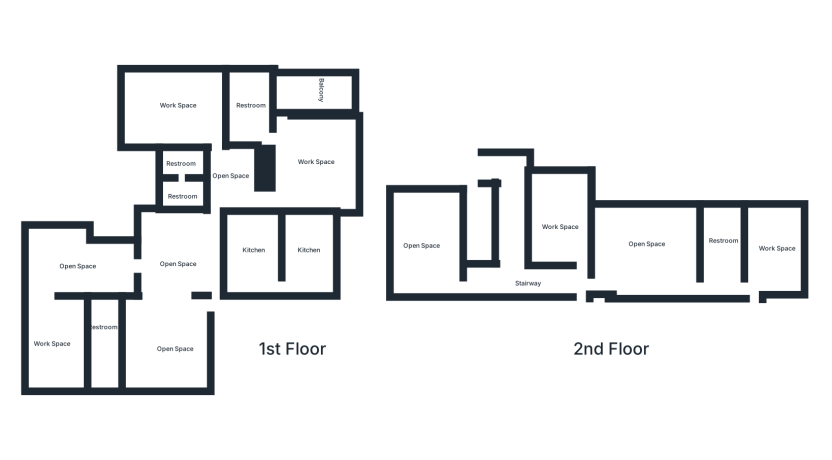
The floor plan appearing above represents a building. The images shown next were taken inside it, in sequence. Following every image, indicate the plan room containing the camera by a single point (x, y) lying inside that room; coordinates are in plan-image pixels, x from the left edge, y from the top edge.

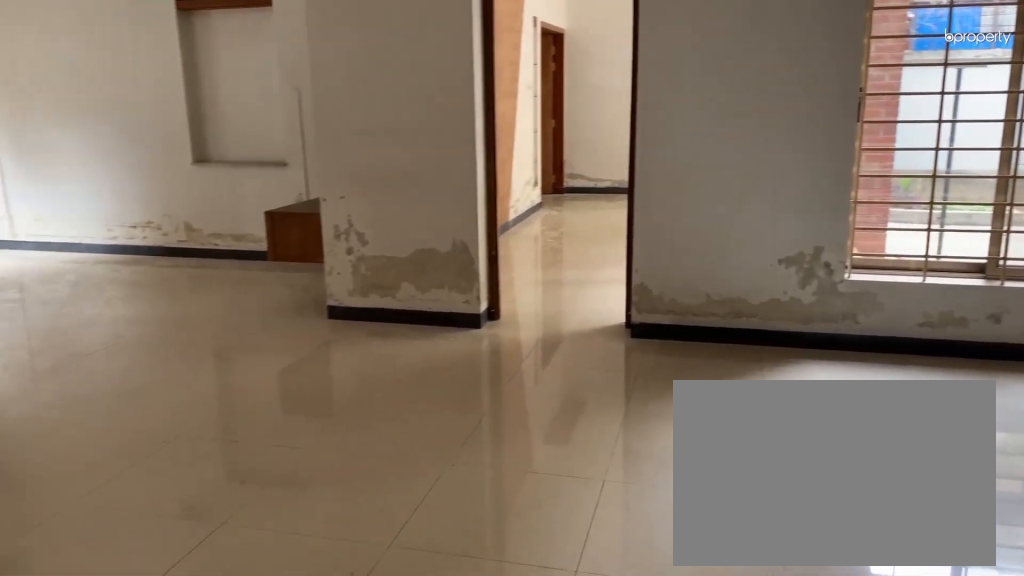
(175, 251)
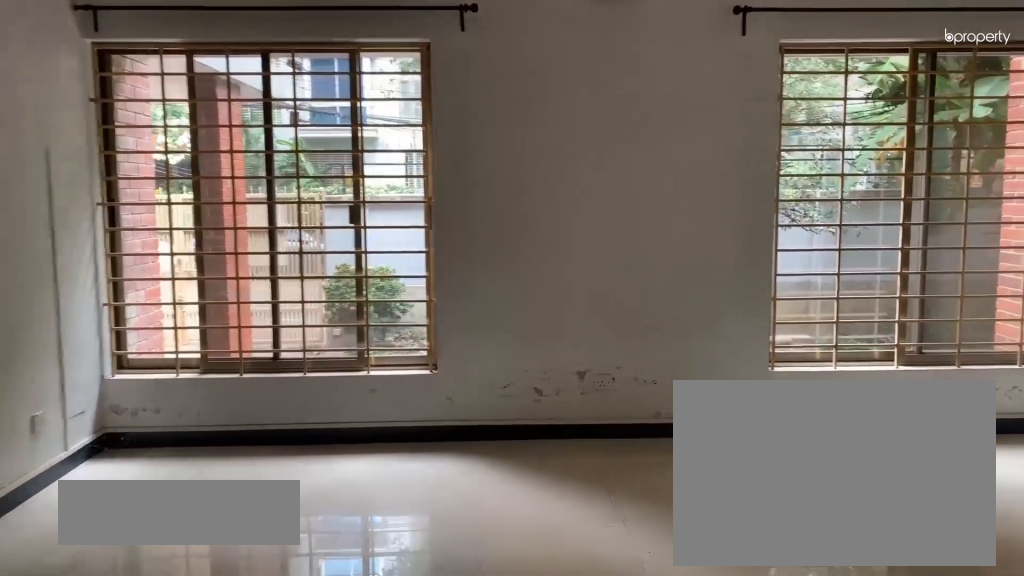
(164, 348)
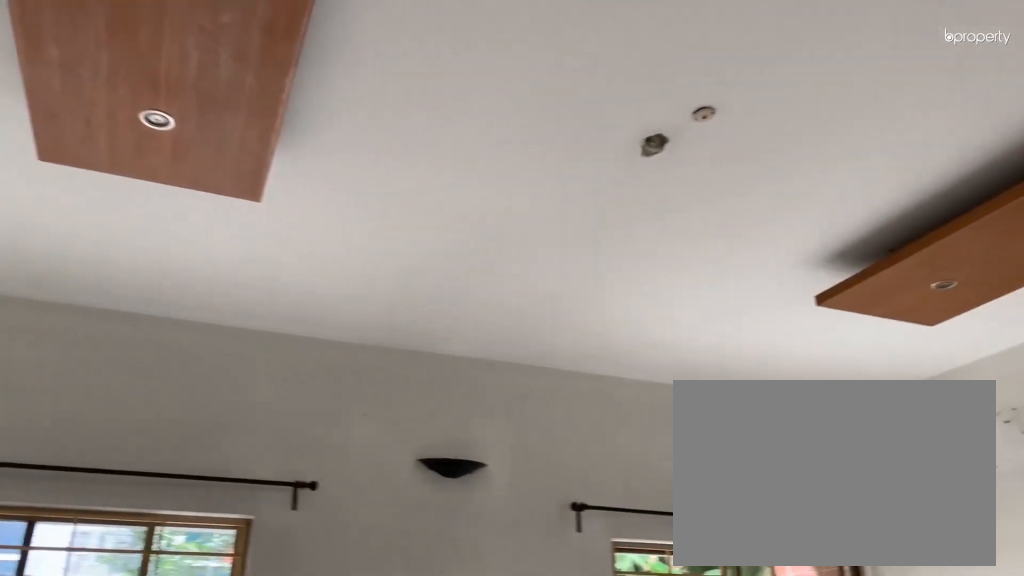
(164, 343)
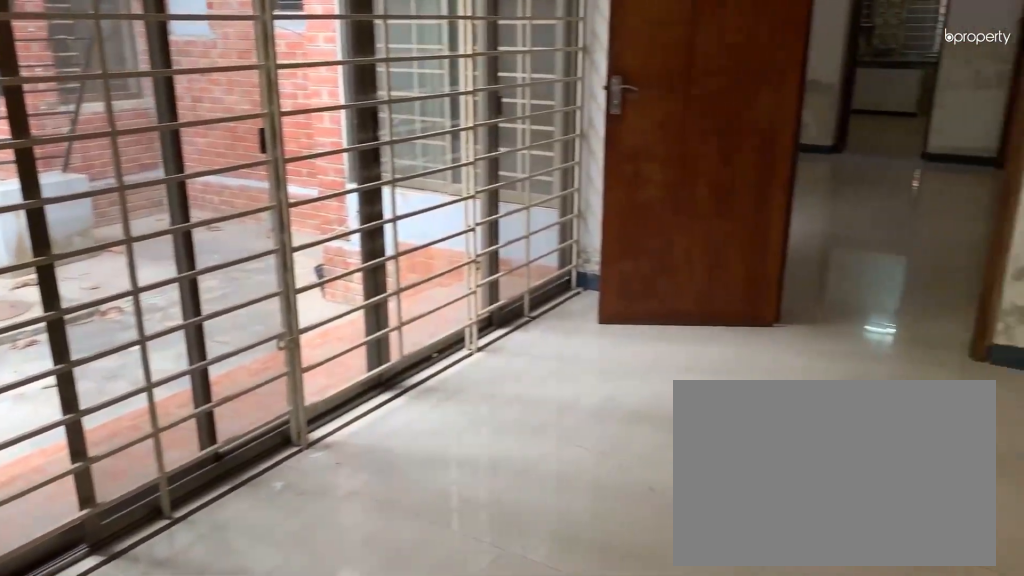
(67, 265)
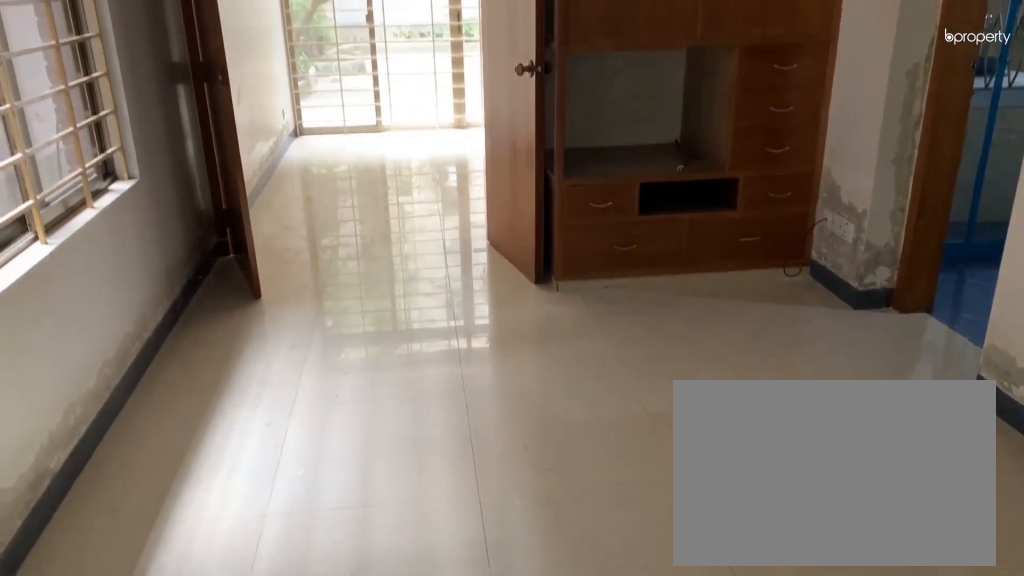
(57, 346)
